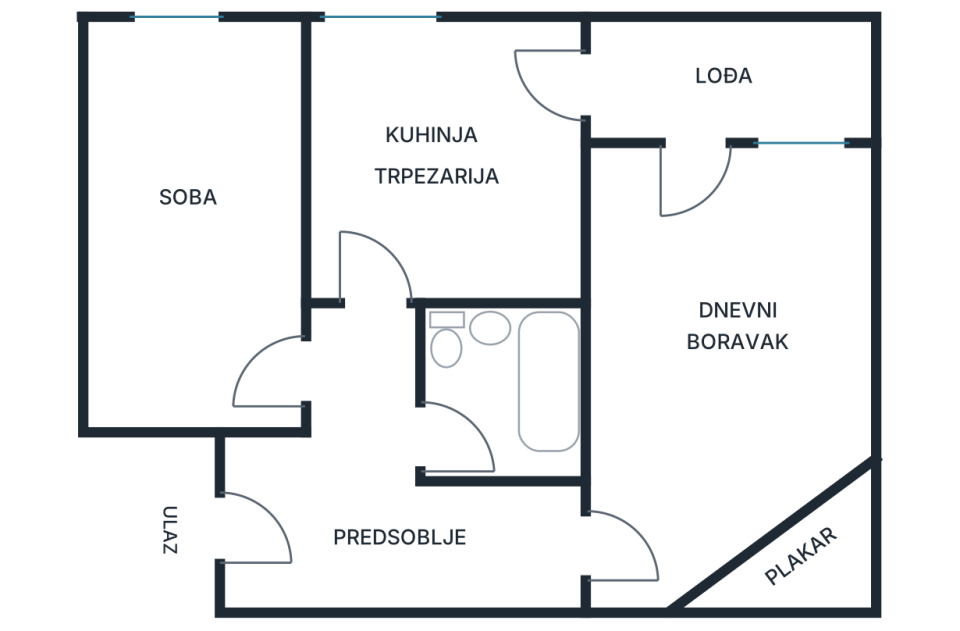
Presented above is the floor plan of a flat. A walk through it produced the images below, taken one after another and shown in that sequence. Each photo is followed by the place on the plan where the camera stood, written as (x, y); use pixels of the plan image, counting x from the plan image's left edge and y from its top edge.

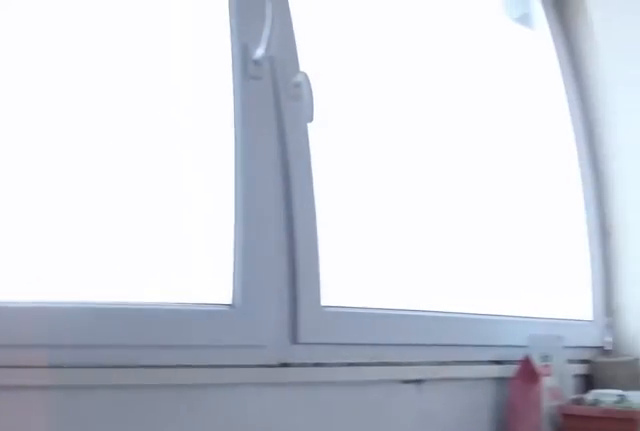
(683, 130)
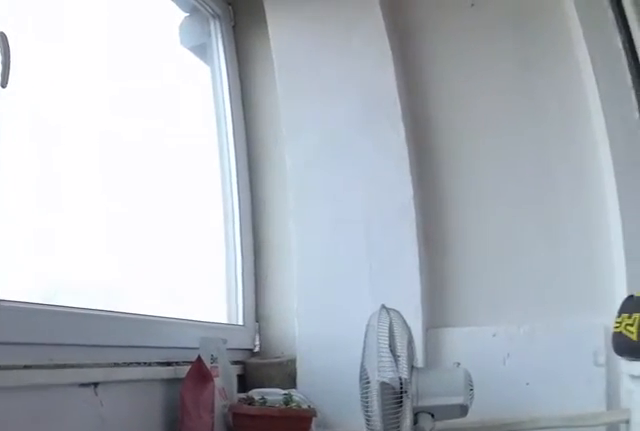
(673, 101)
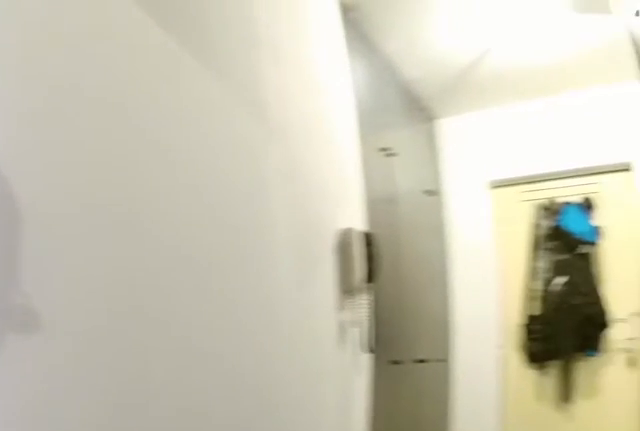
(642, 540)
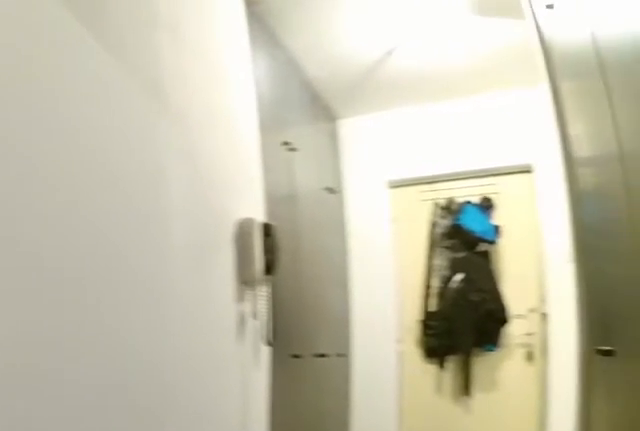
(636, 543)
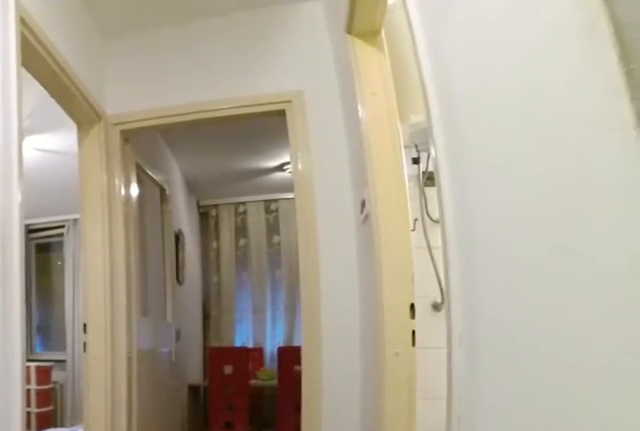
(360, 556)
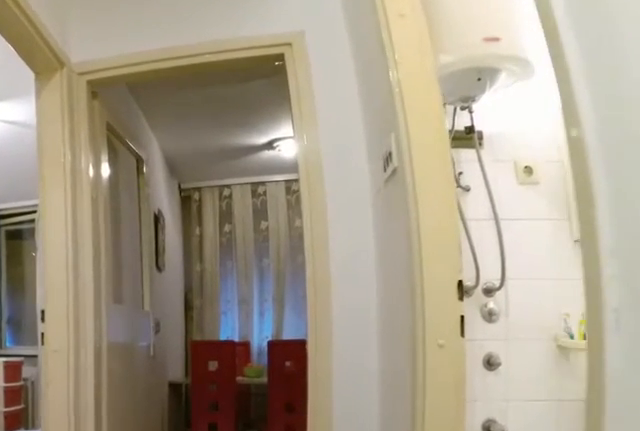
(364, 496)
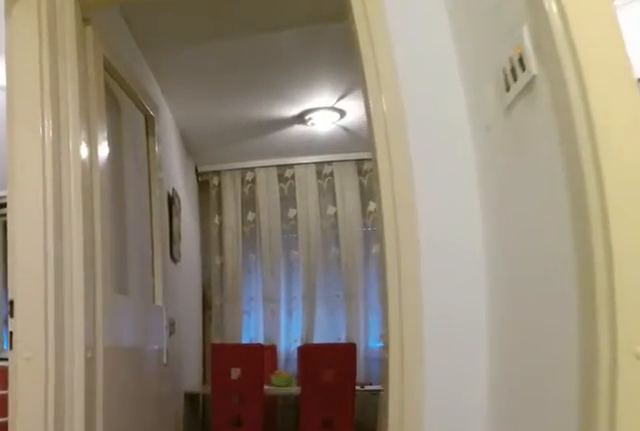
(364, 437)
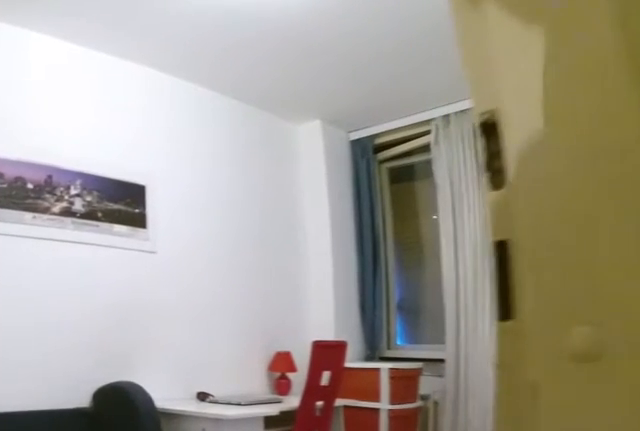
(324, 384)
